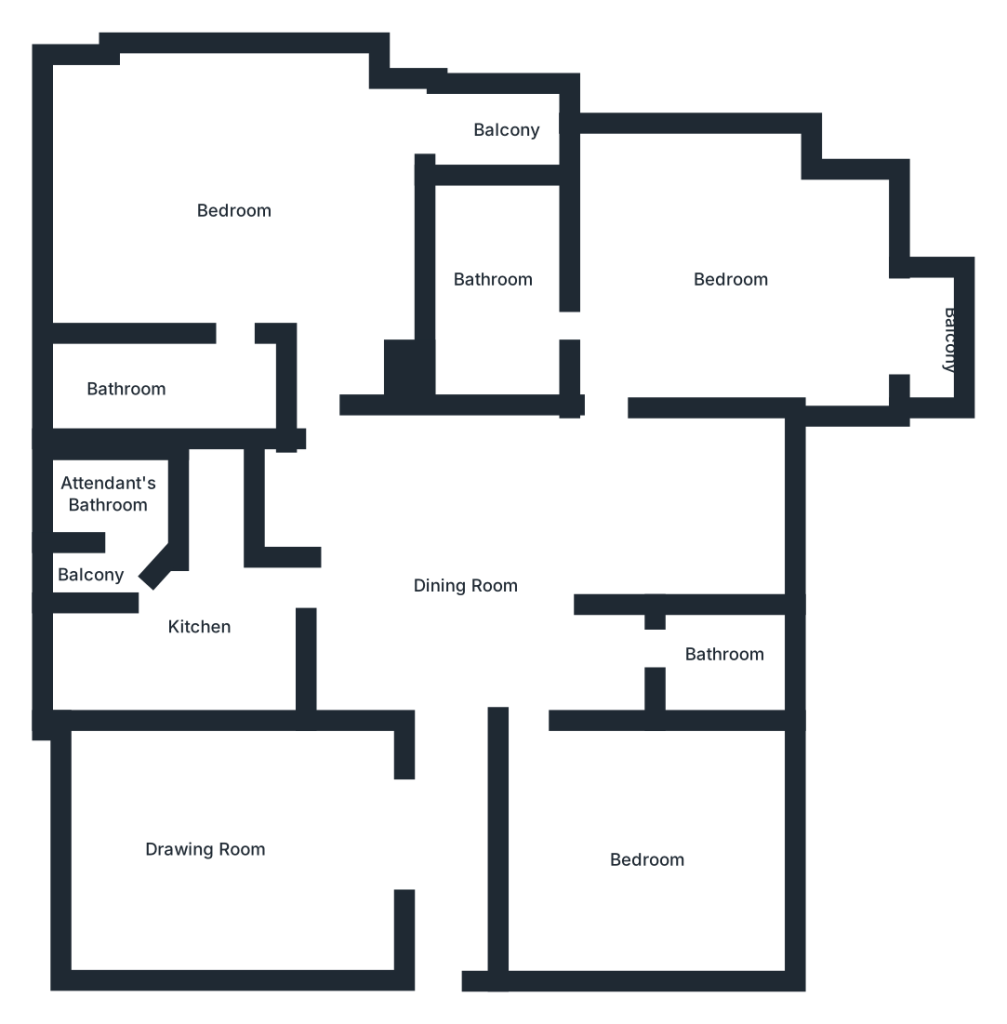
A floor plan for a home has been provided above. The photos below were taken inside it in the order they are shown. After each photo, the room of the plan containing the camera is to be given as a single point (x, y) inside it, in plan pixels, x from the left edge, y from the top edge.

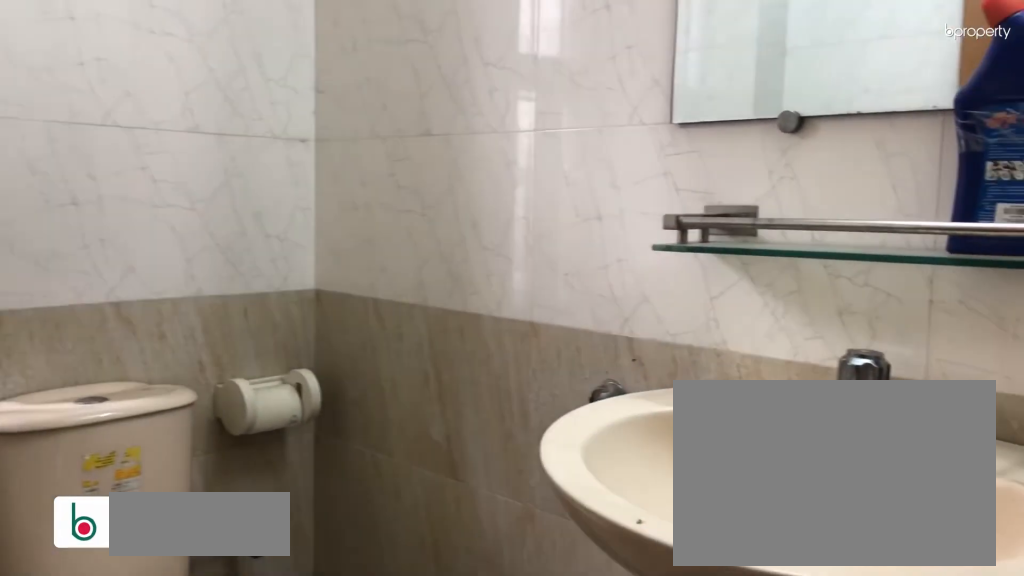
(720, 651)
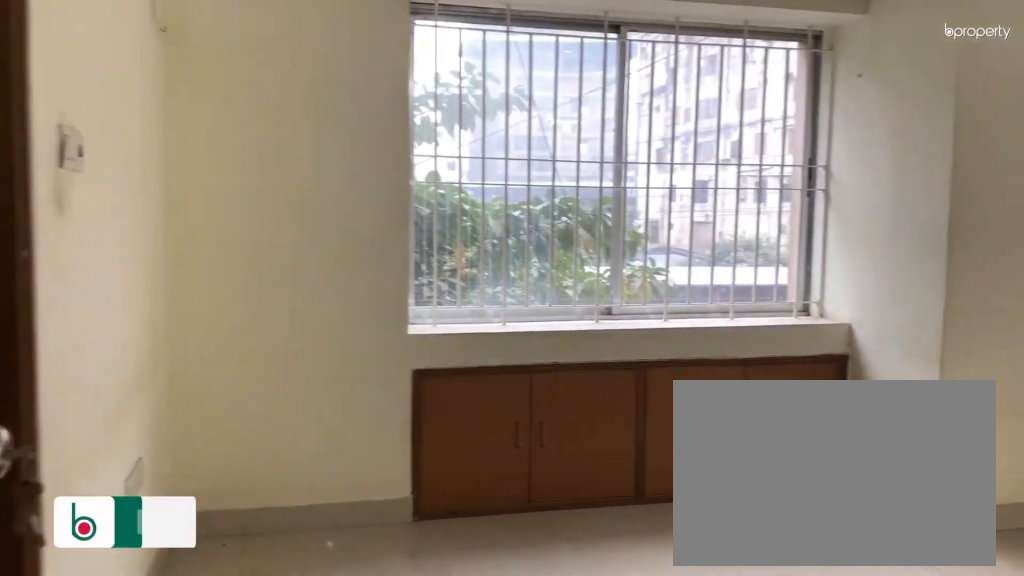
(733, 270)
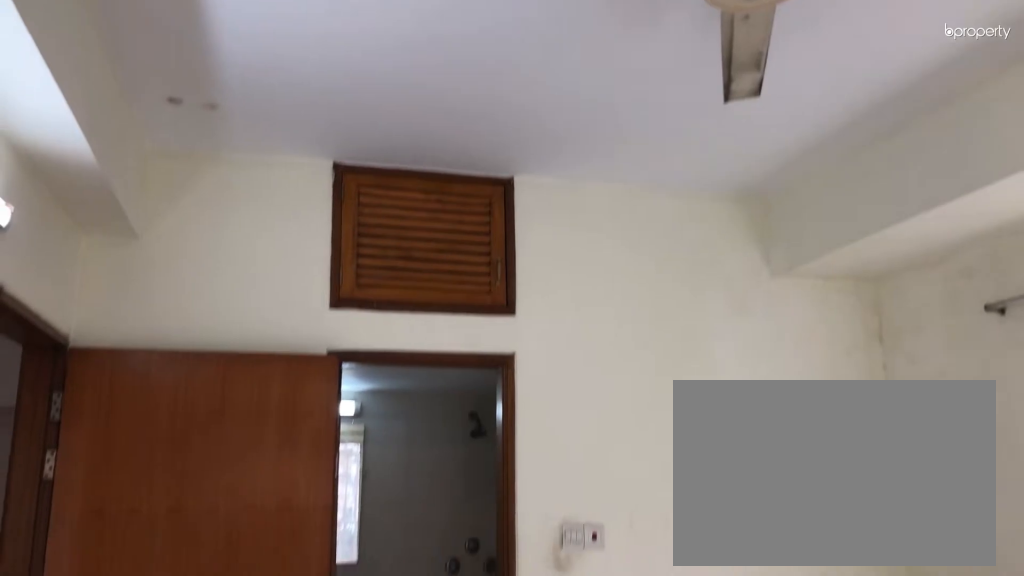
(733, 270)
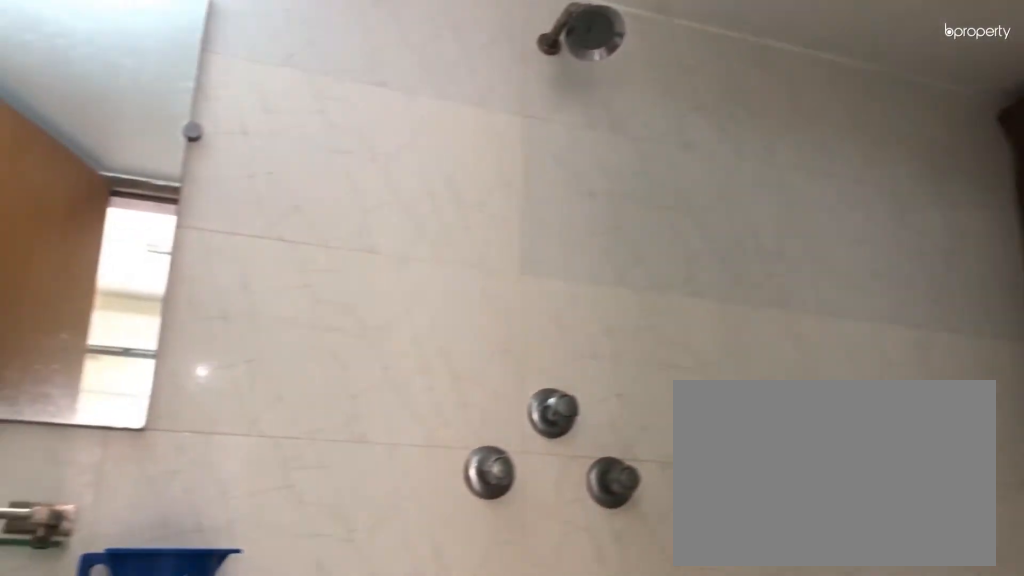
(495, 283)
